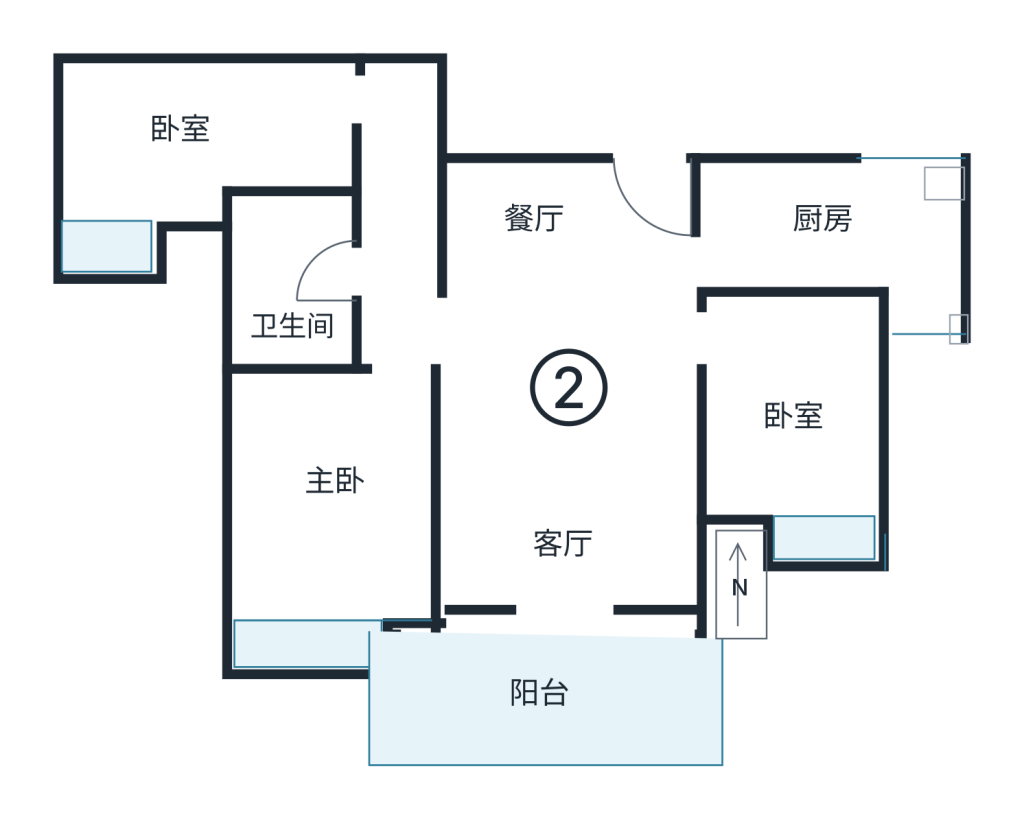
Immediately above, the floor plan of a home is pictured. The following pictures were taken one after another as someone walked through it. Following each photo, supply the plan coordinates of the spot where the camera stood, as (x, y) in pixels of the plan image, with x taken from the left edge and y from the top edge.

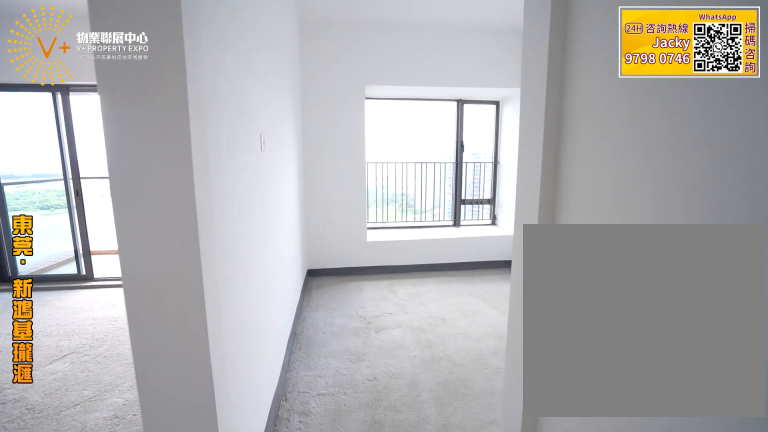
(349, 470)
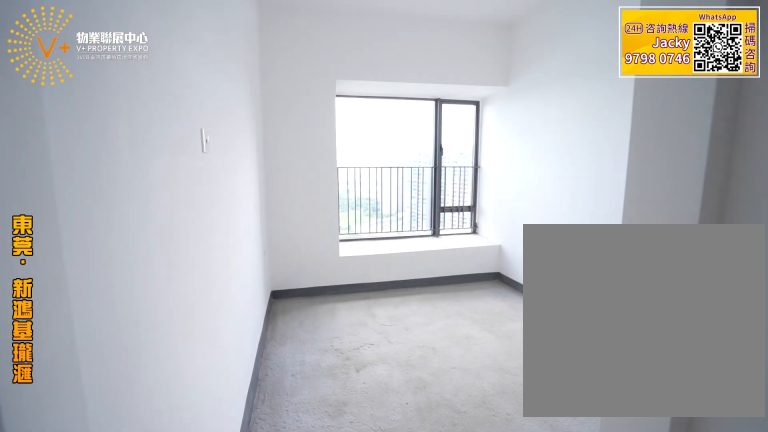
(343, 471)
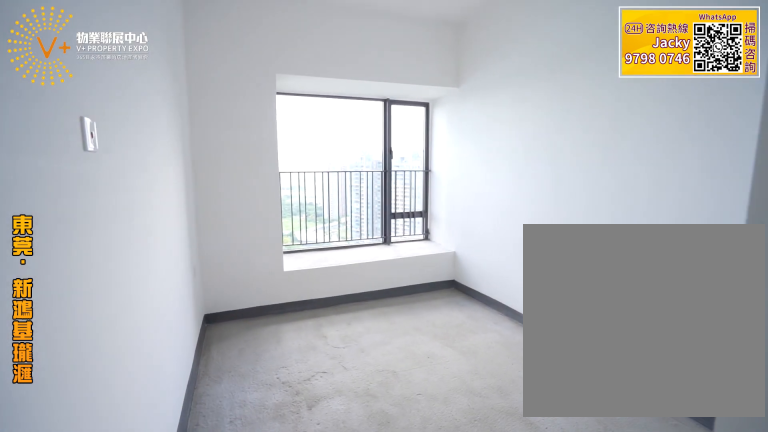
(349, 470)
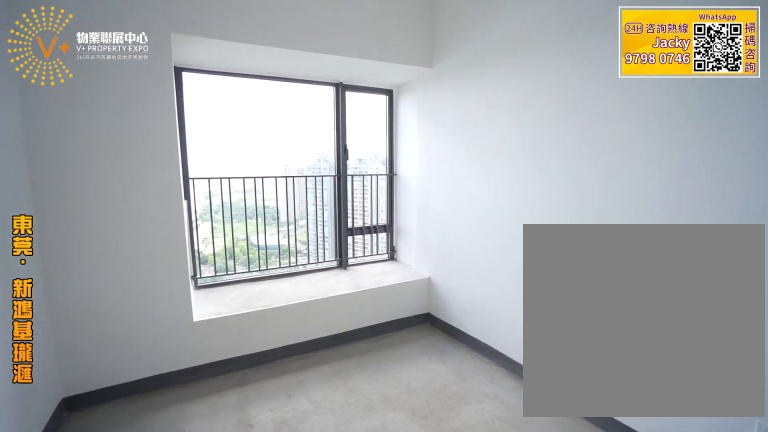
(349, 469)
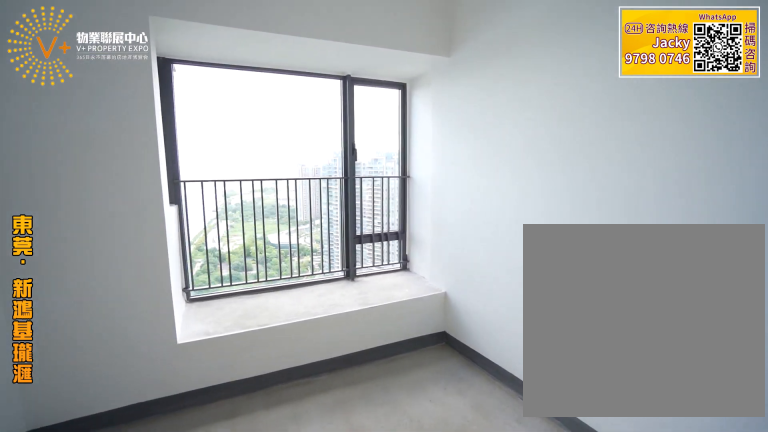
(348, 469)
